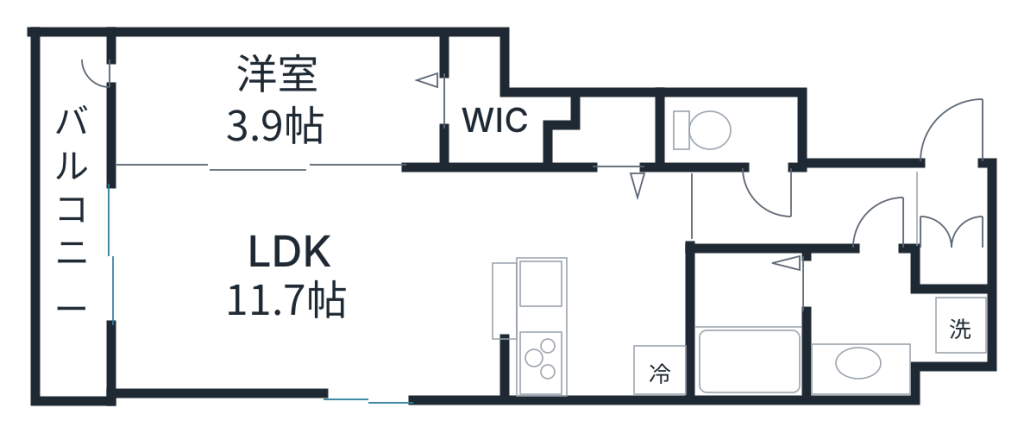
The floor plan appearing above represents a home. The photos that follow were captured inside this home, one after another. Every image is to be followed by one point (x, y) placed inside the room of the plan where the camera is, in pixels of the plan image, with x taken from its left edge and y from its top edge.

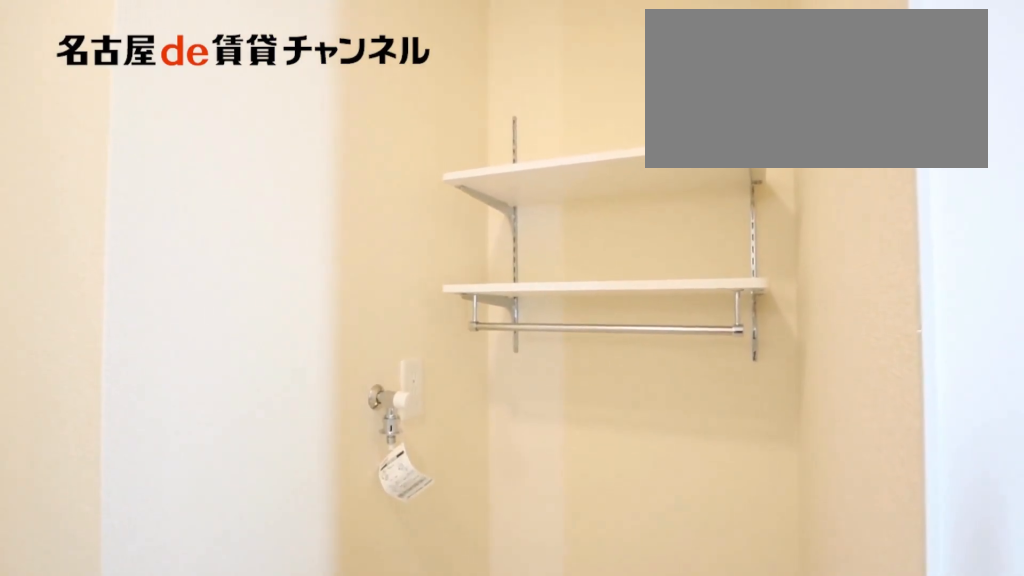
(886, 325)
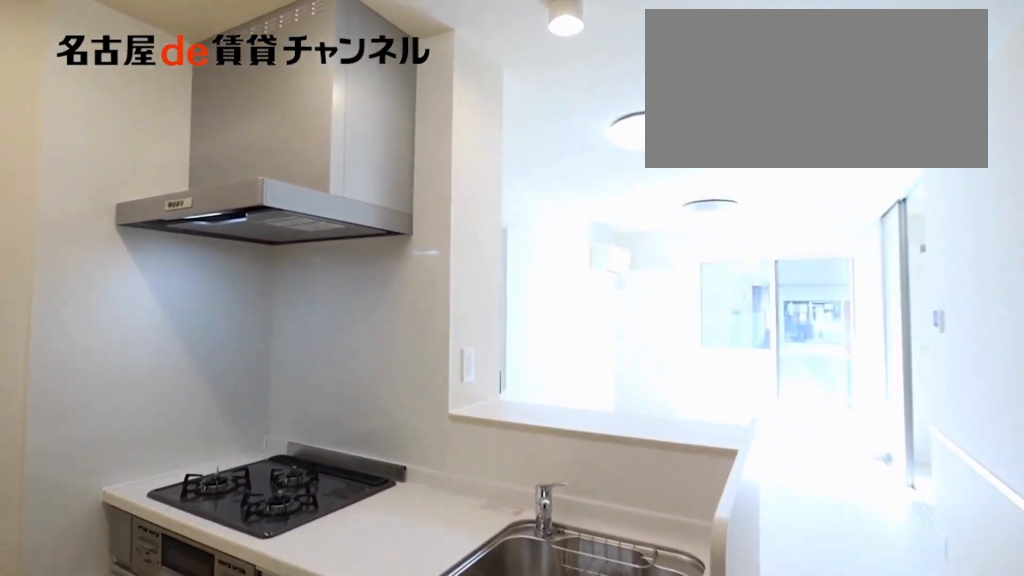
(604, 286)
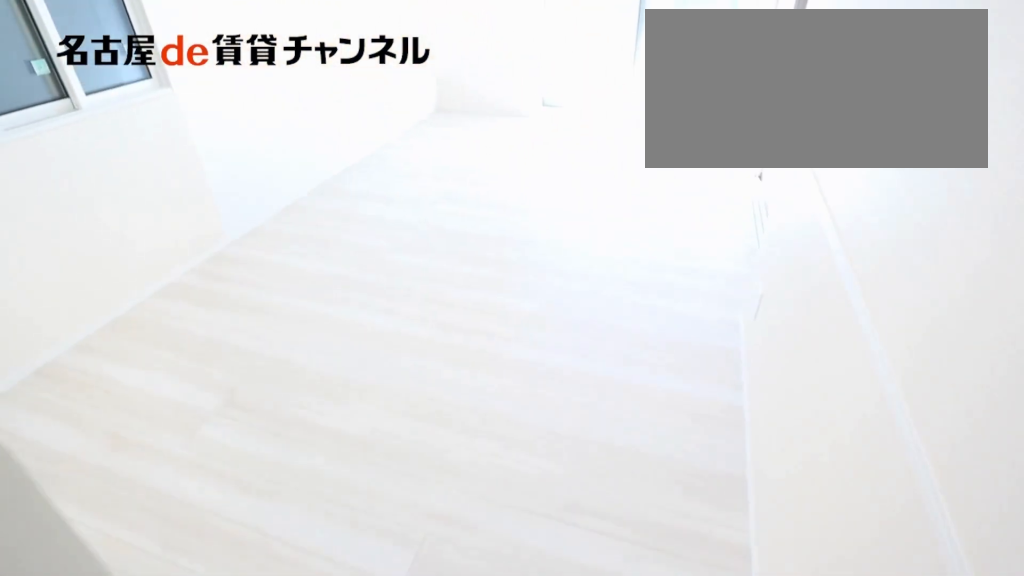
(604, 286)
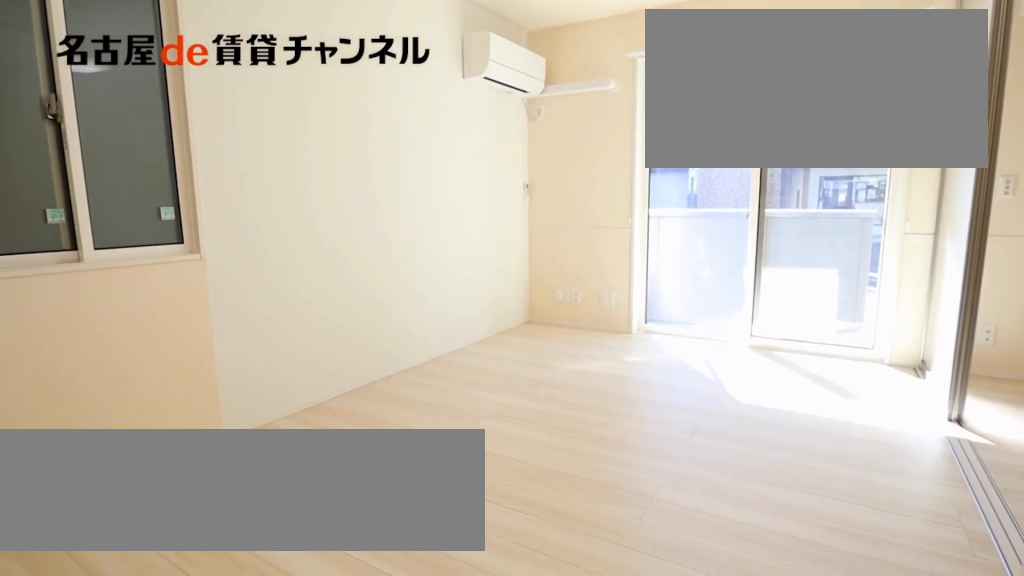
(311, 285)
